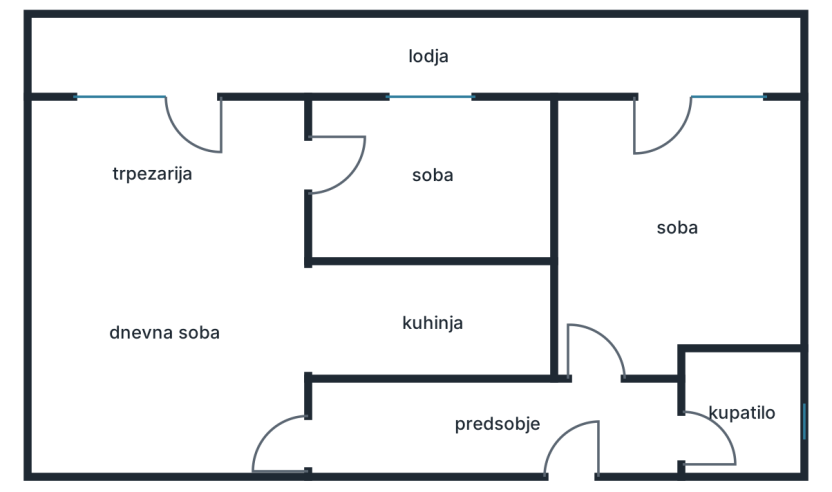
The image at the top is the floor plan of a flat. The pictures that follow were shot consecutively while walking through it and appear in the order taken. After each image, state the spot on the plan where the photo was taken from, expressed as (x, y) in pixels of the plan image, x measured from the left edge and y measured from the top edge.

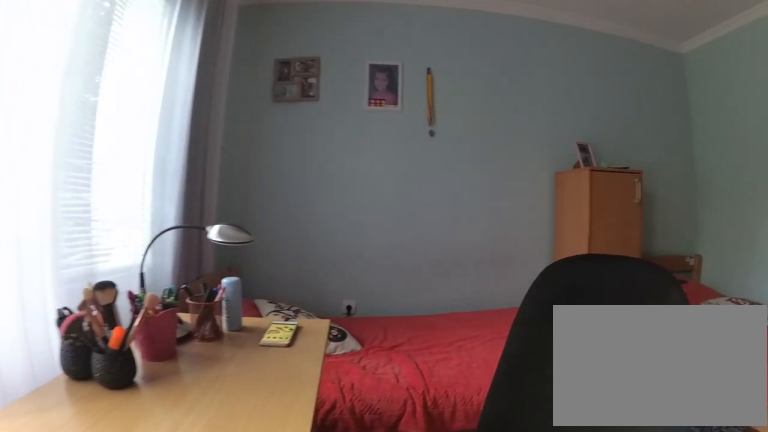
(600, 177)
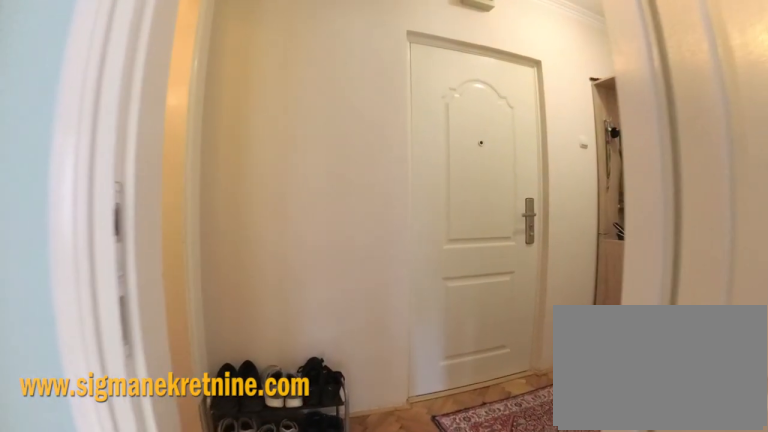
(601, 337)
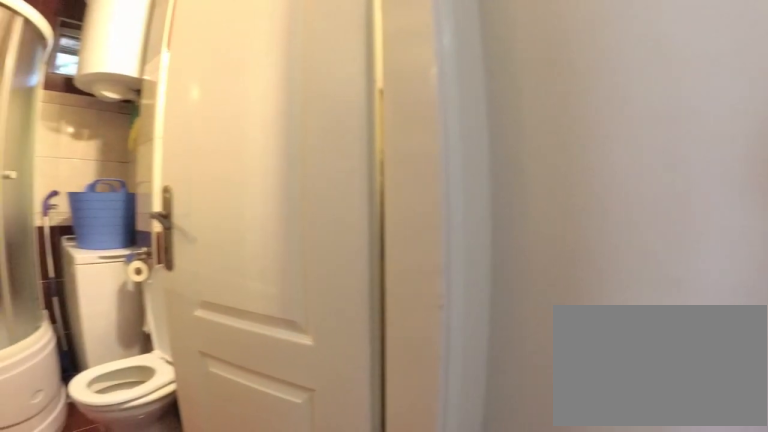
(618, 409)
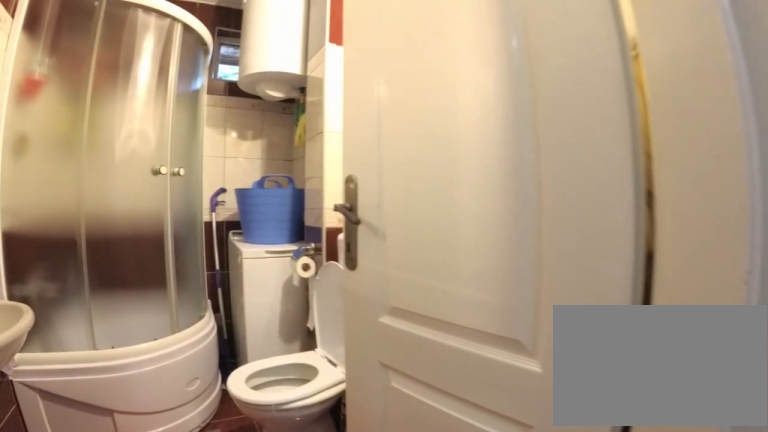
(629, 420)
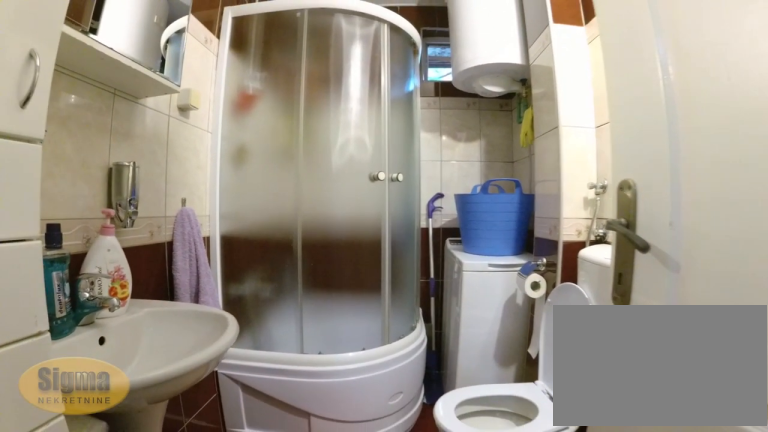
(647, 425)
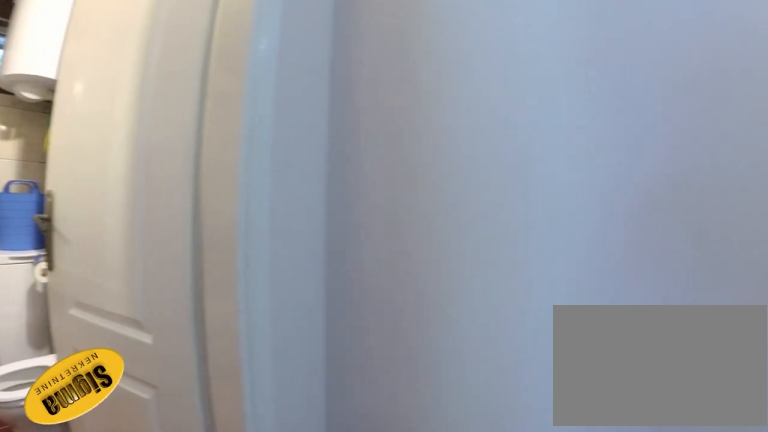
(621, 407)
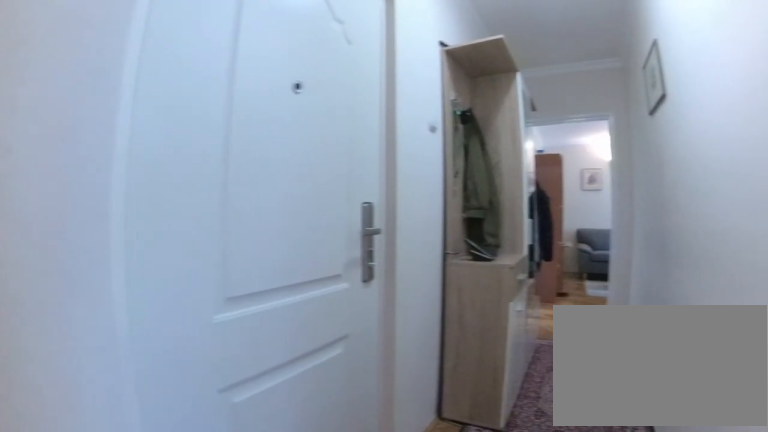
(643, 420)
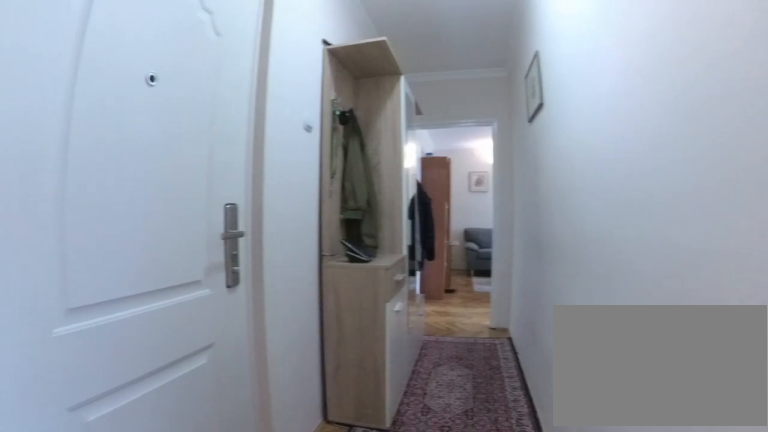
(644, 426)
